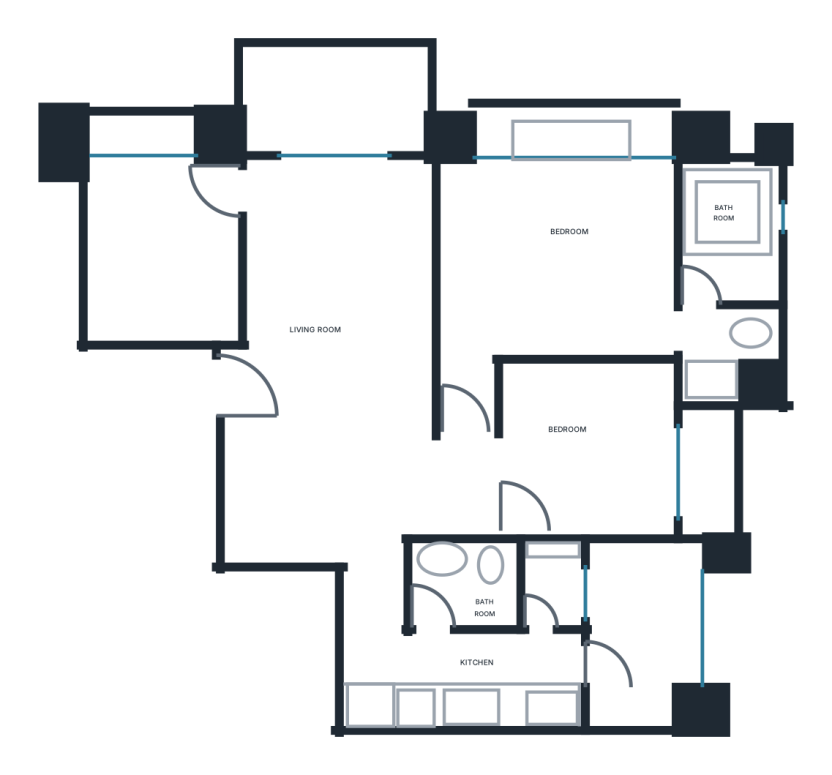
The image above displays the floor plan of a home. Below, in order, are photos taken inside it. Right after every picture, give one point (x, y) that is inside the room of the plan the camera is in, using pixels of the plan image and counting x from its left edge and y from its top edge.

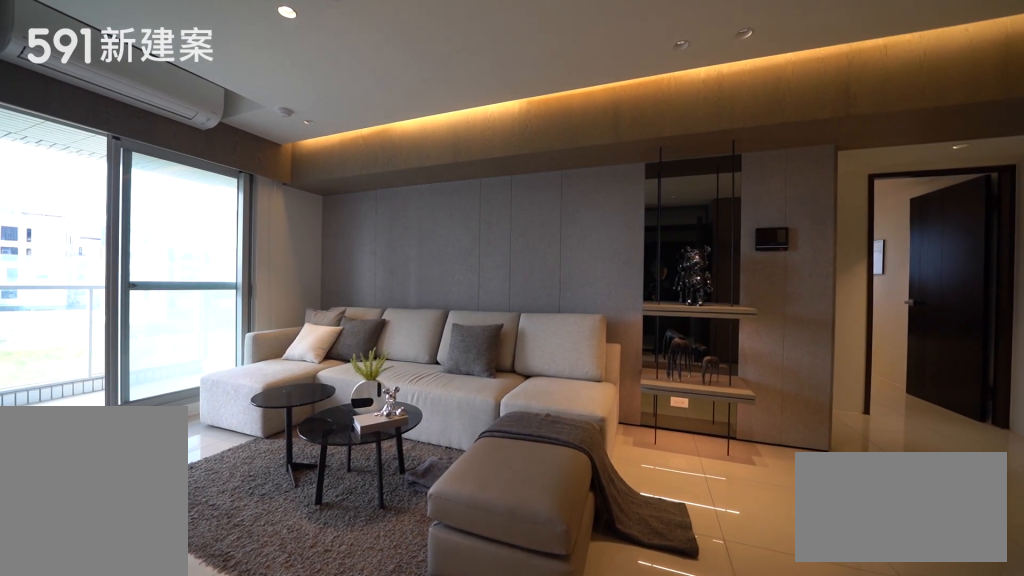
(335, 286)
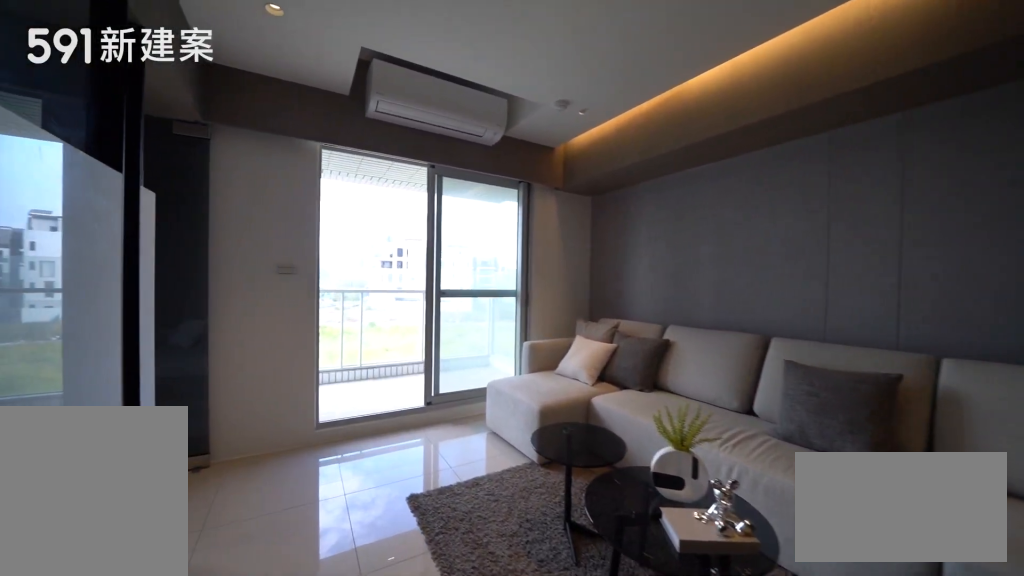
(335, 286)
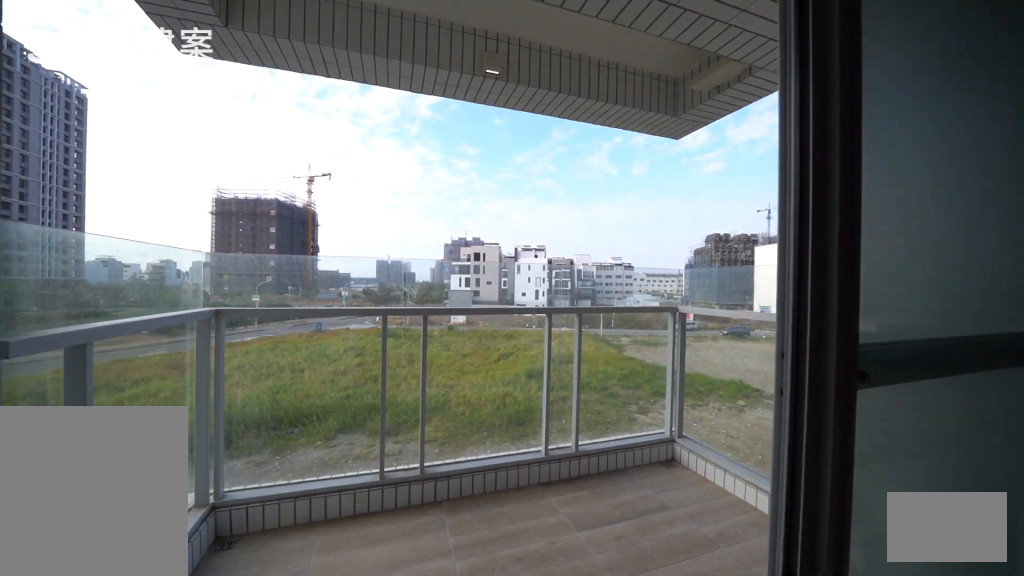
(330, 101)
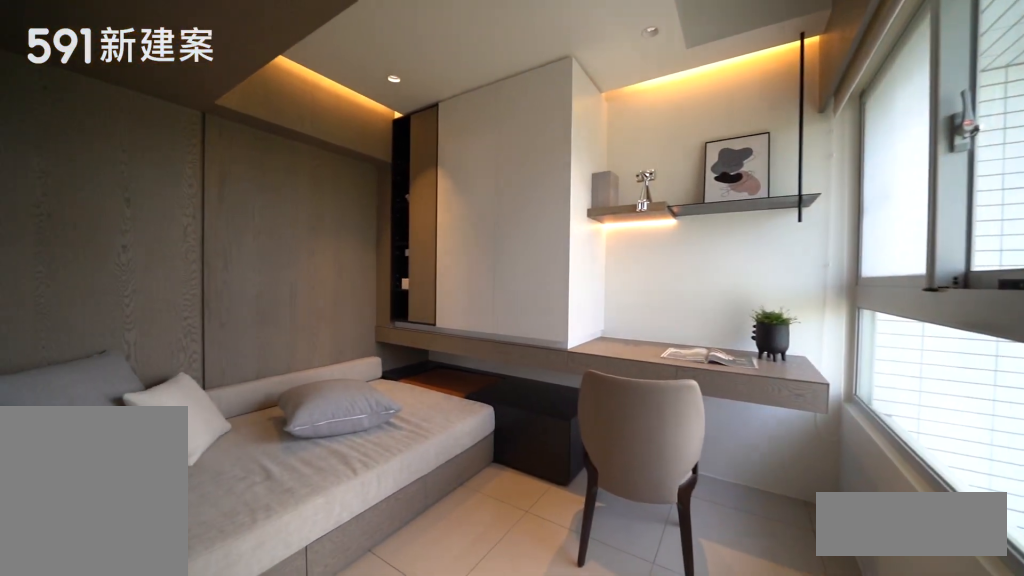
(157, 251)
